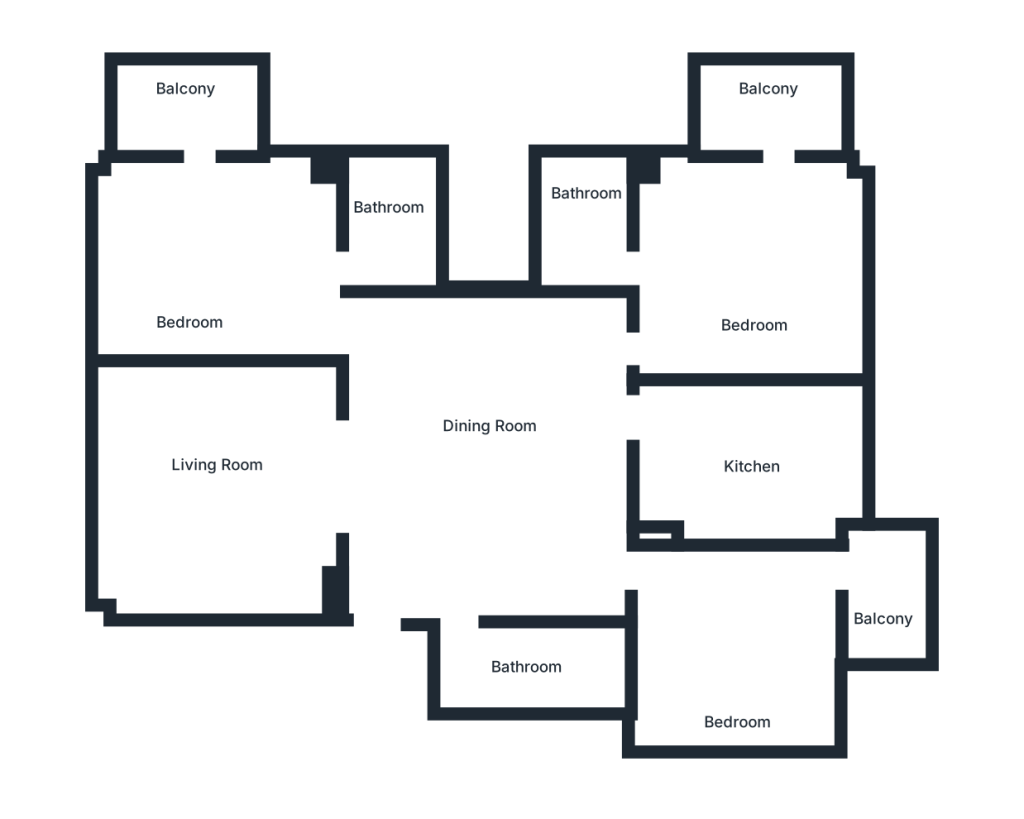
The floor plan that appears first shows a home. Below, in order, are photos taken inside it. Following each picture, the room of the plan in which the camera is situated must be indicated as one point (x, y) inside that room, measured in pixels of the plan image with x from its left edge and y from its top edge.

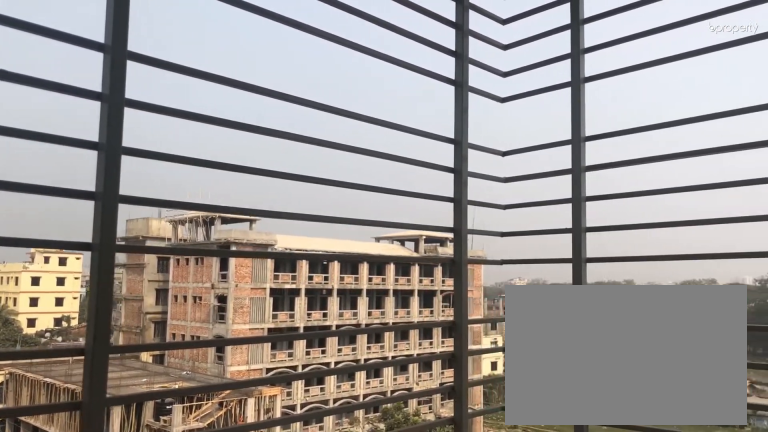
(770, 118)
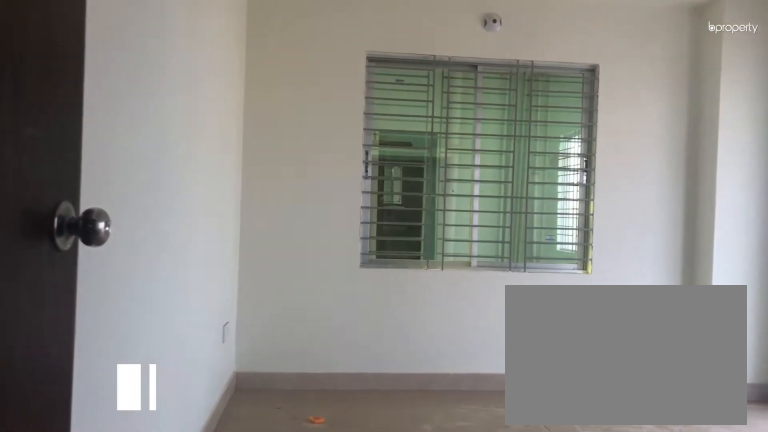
(195, 291)
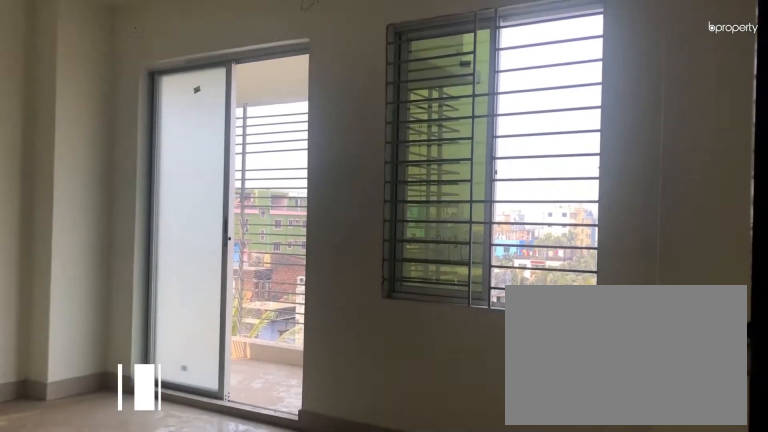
(195, 291)
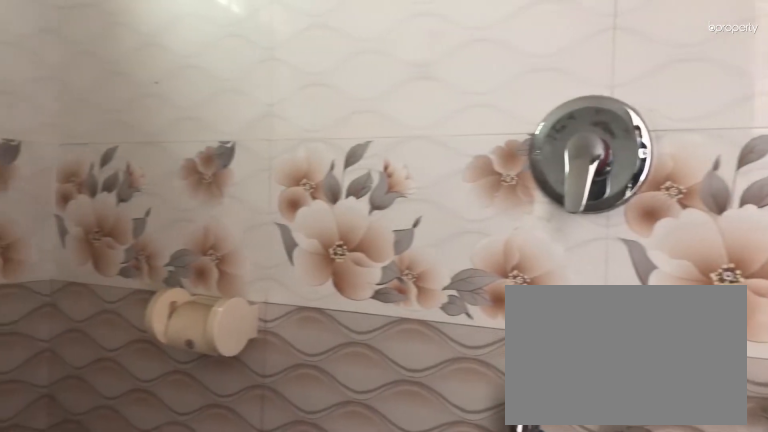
(383, 223)
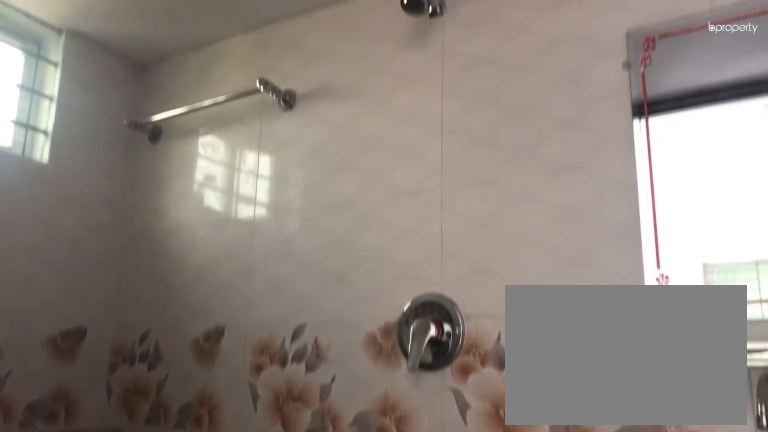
(383, 222)
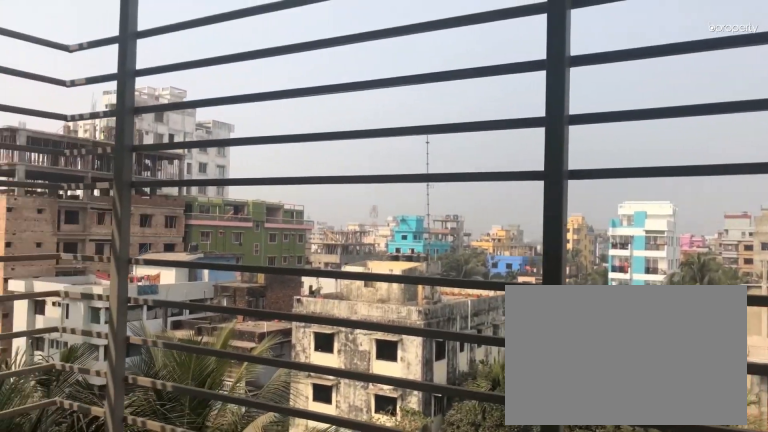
(195, 92)
